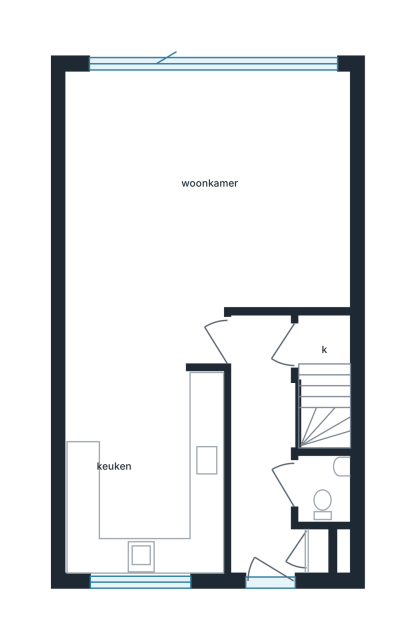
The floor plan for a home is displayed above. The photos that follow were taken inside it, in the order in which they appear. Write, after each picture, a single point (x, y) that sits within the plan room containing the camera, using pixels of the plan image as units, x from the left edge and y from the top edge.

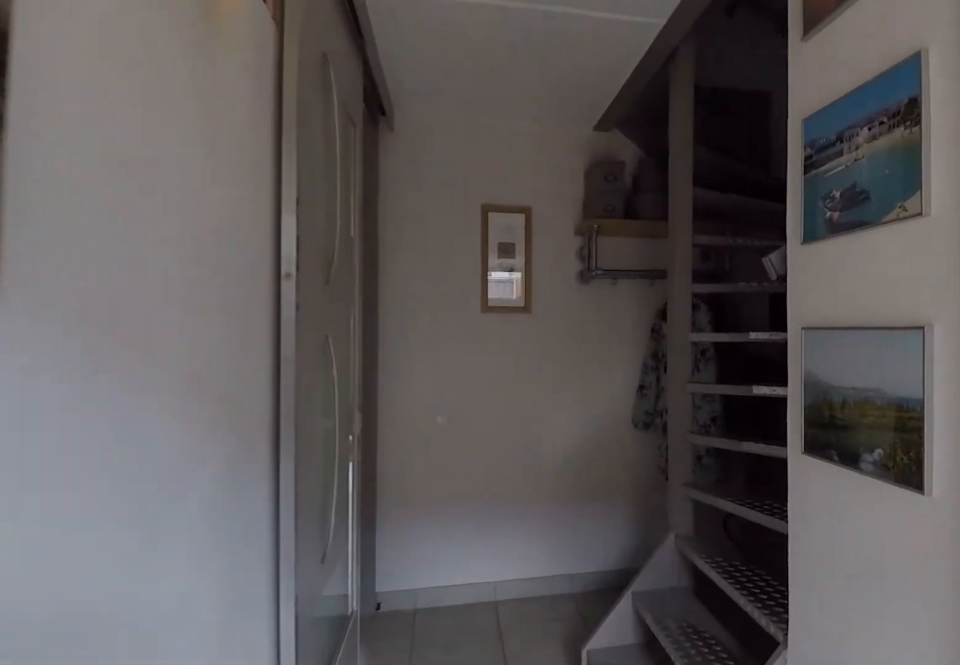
(263, 445)
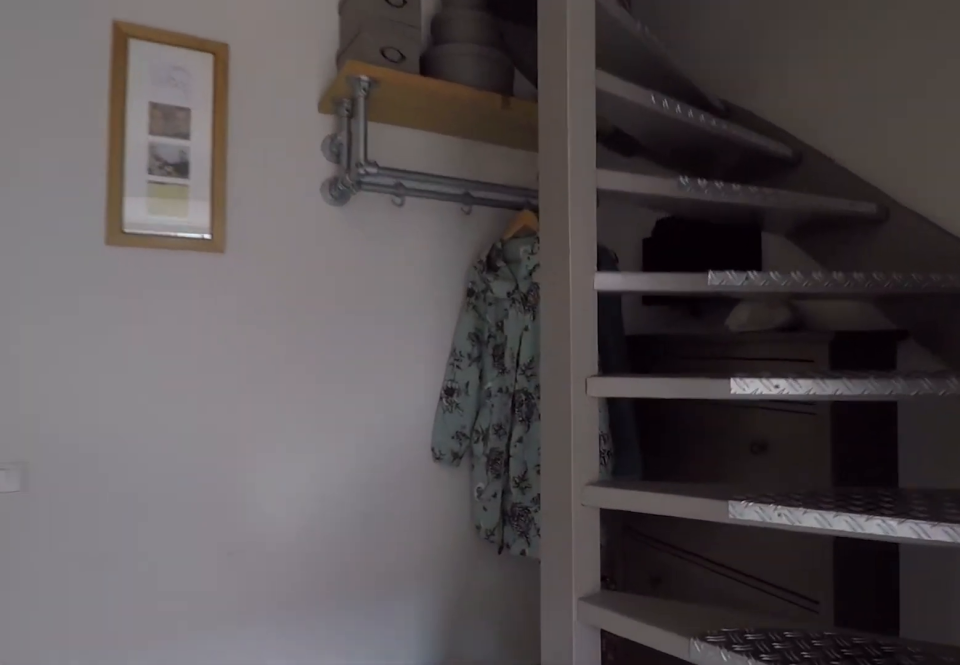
(263, 445)
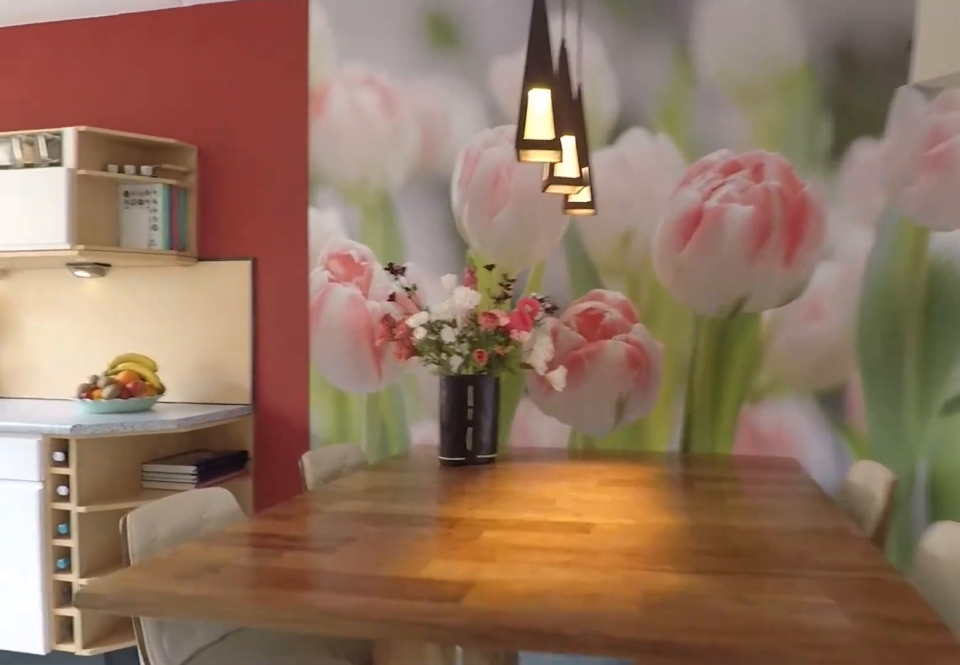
(261, 211)
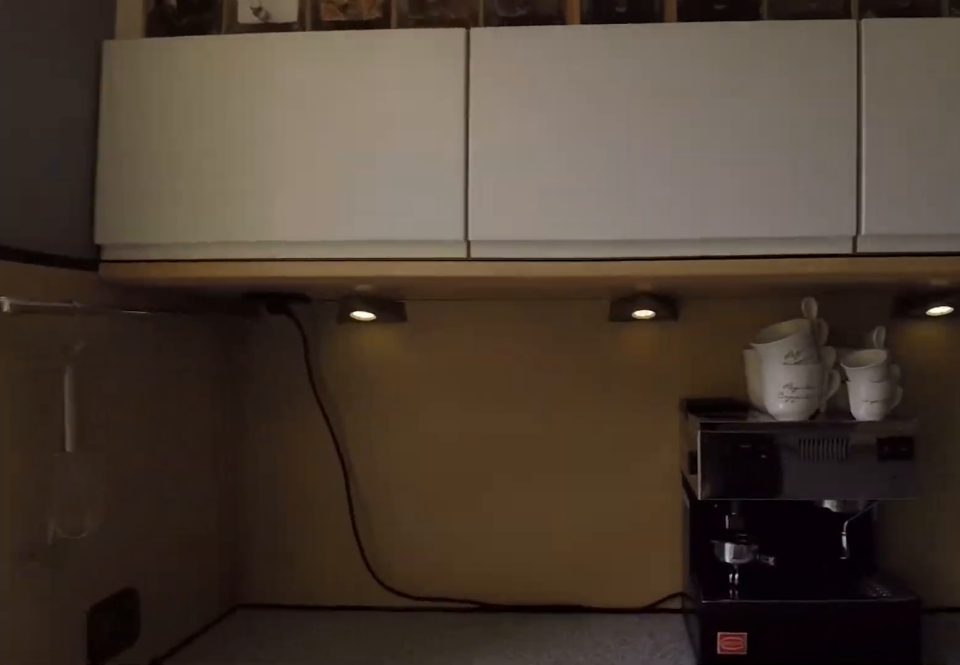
(143, 472)
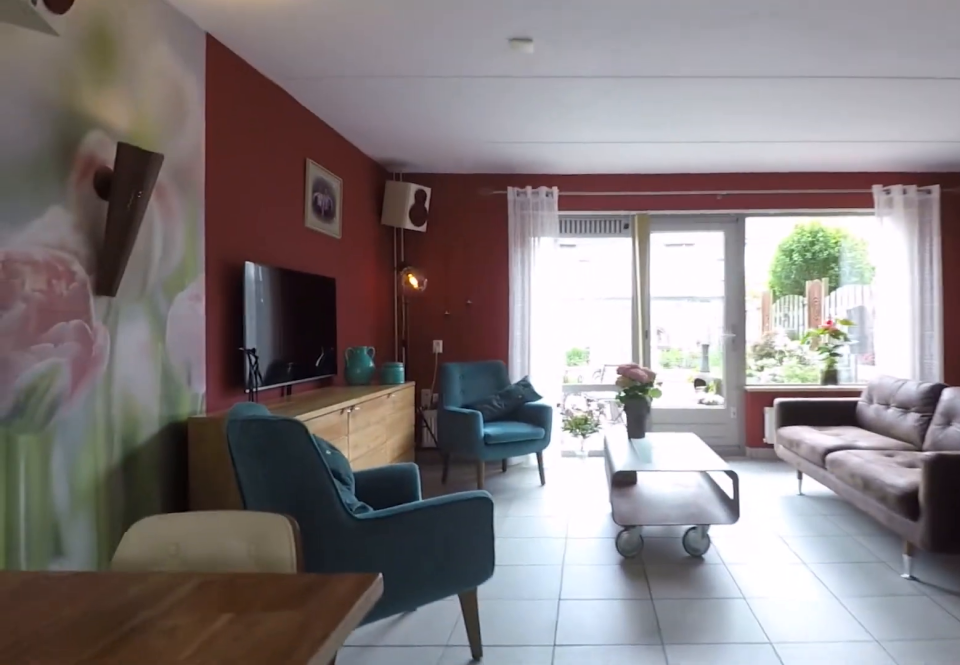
(261, 211)
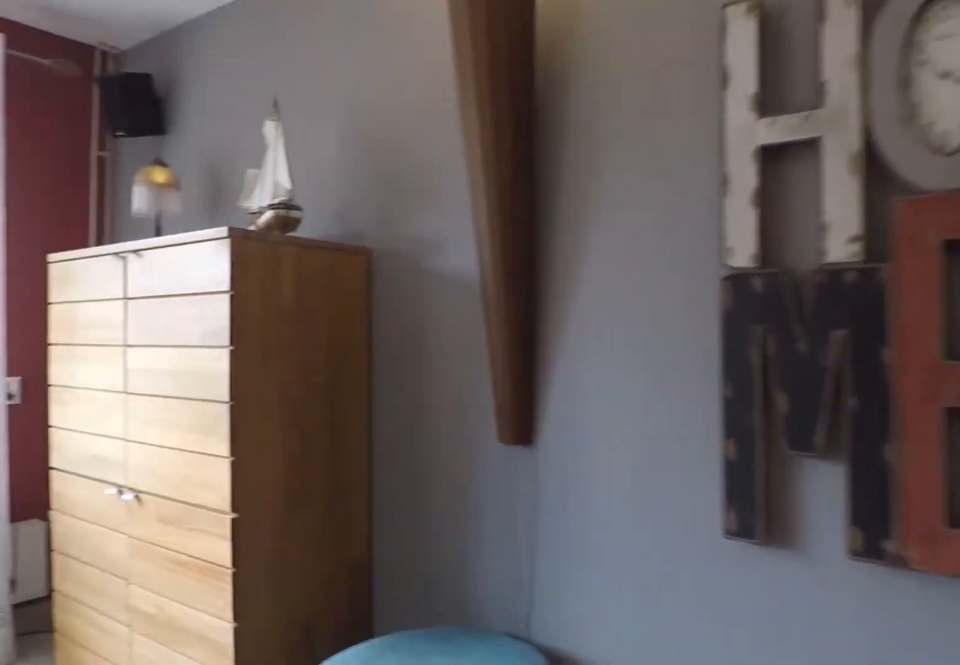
(261, 211)
